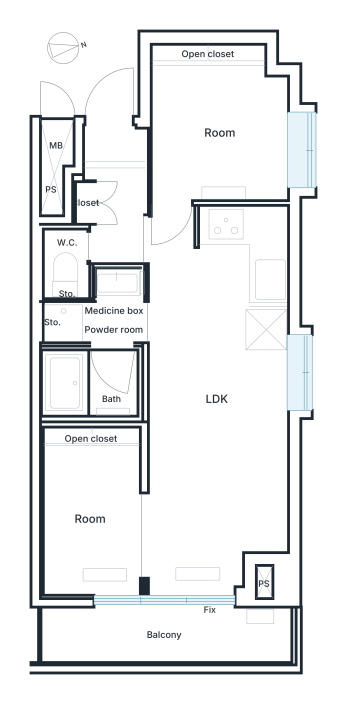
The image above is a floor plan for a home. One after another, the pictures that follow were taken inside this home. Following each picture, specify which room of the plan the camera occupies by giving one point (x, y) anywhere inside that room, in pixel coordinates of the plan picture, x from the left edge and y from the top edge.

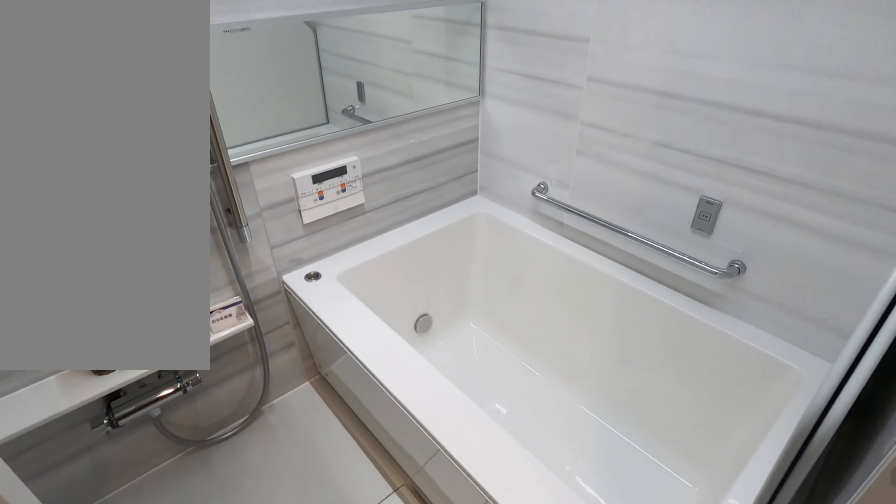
(108, 380)
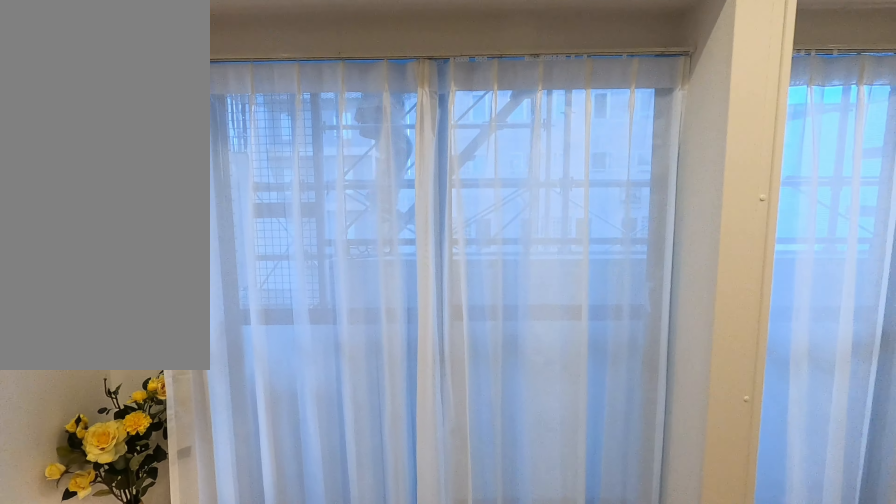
(199, 468)
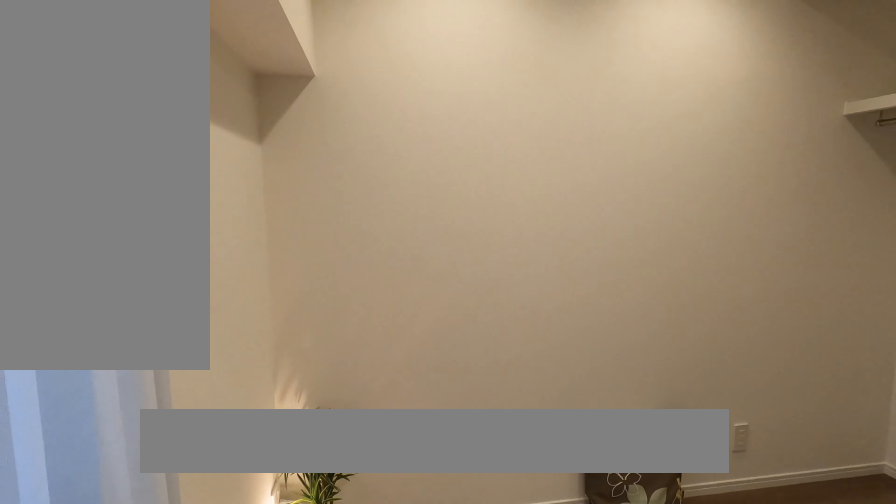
(89, 519)
